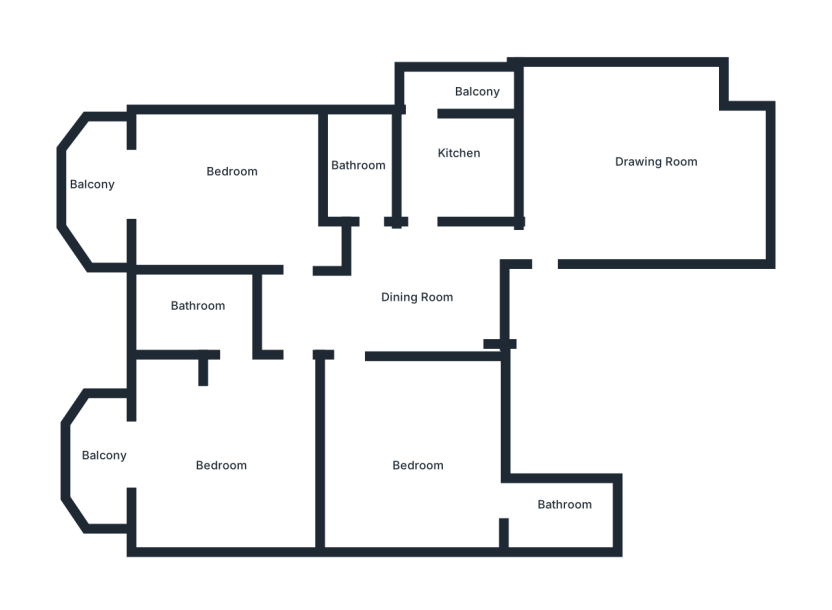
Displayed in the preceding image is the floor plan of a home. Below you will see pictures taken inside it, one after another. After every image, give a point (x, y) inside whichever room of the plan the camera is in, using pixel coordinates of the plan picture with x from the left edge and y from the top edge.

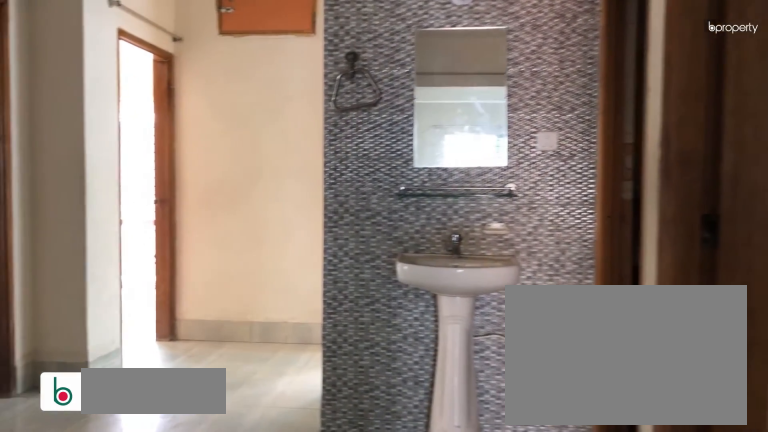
(414, 305)
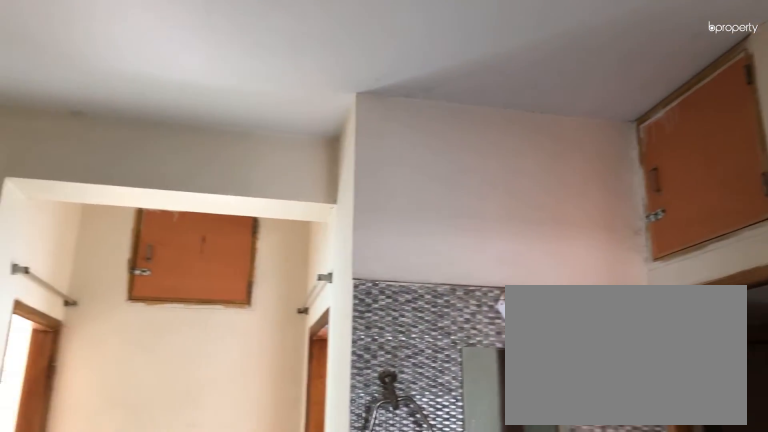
(407, 308)
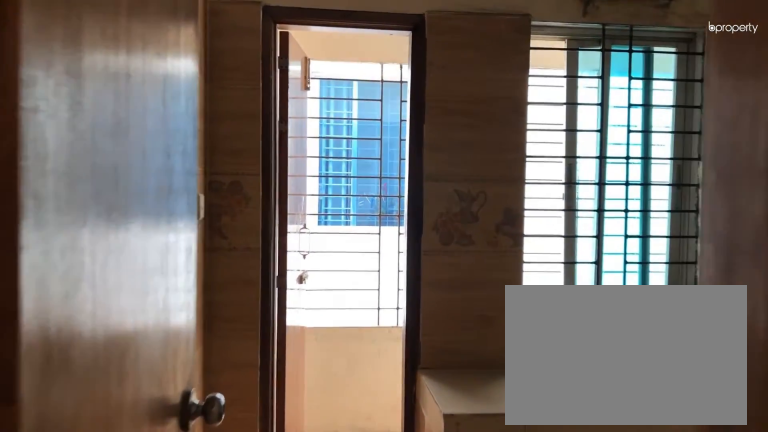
(447, 159)
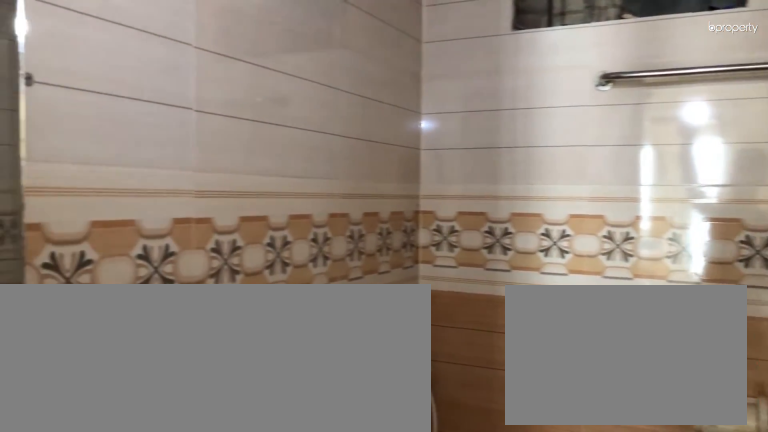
(356, 165)
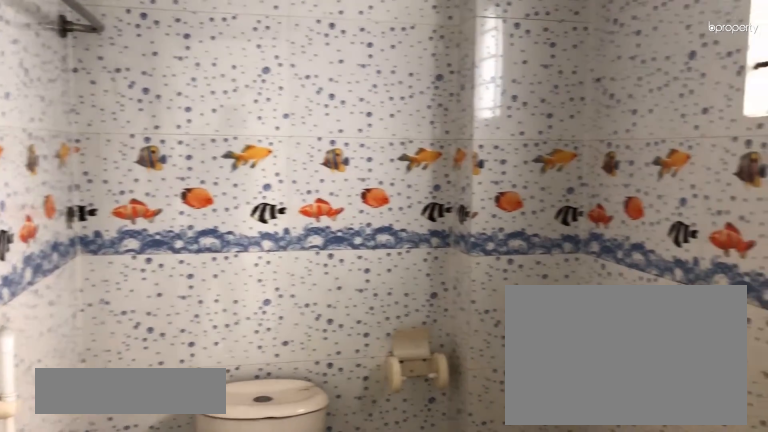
(565, 513)
